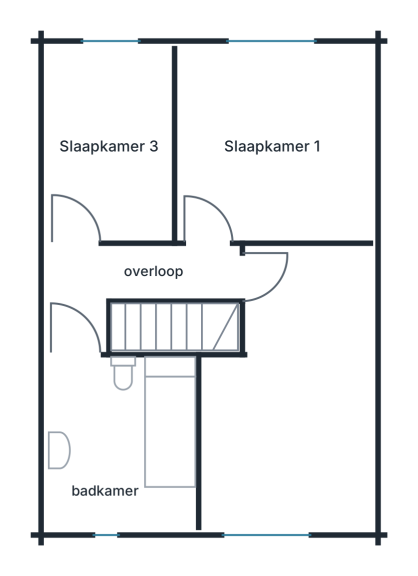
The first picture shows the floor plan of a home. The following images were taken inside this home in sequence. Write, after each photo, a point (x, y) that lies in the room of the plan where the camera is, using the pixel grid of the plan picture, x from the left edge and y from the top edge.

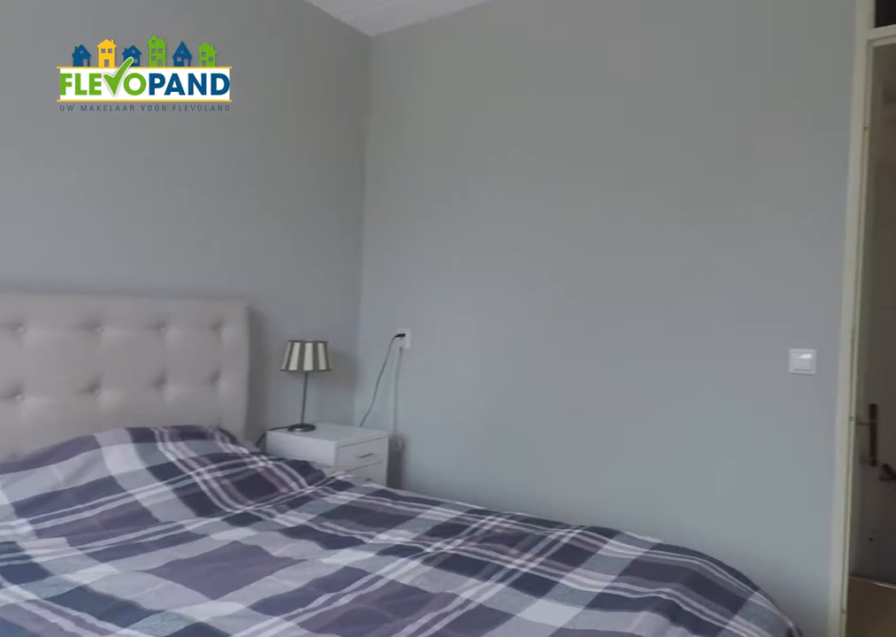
(274, 143)
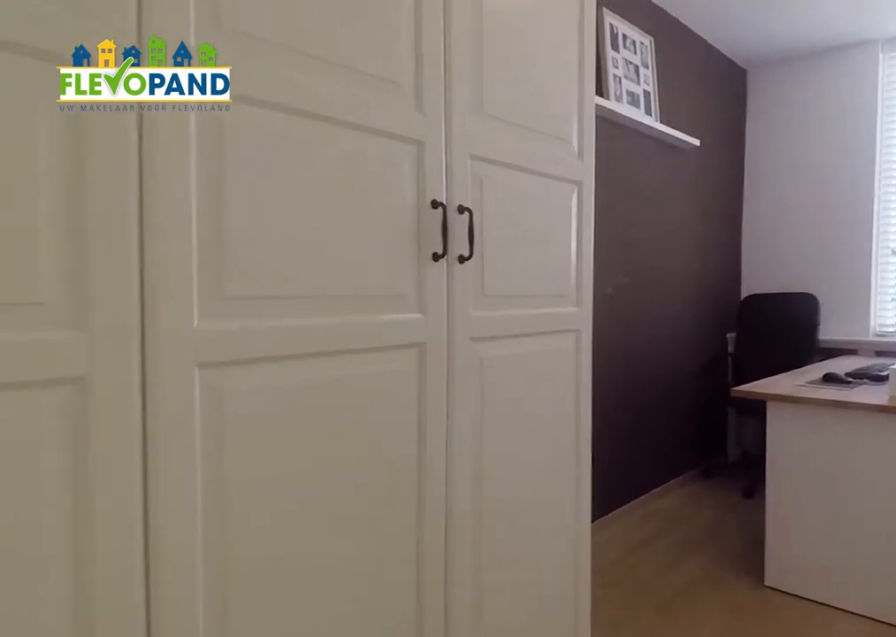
(292, 398)
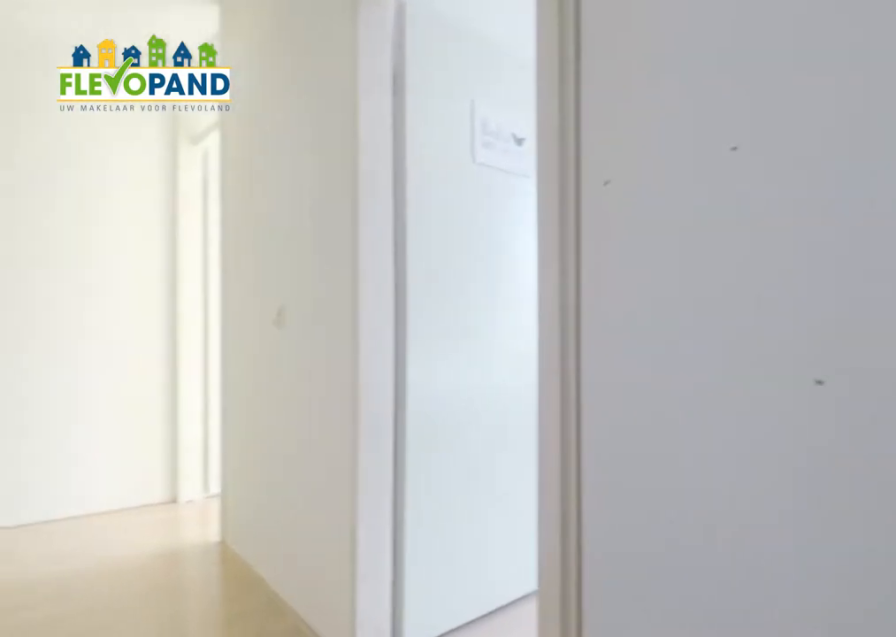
(292, 398)
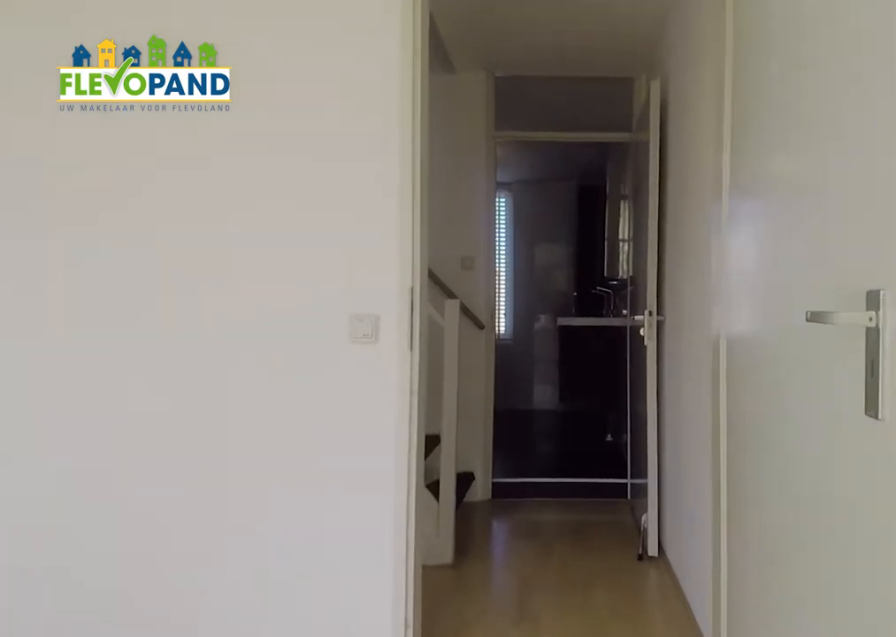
(109, 143)
